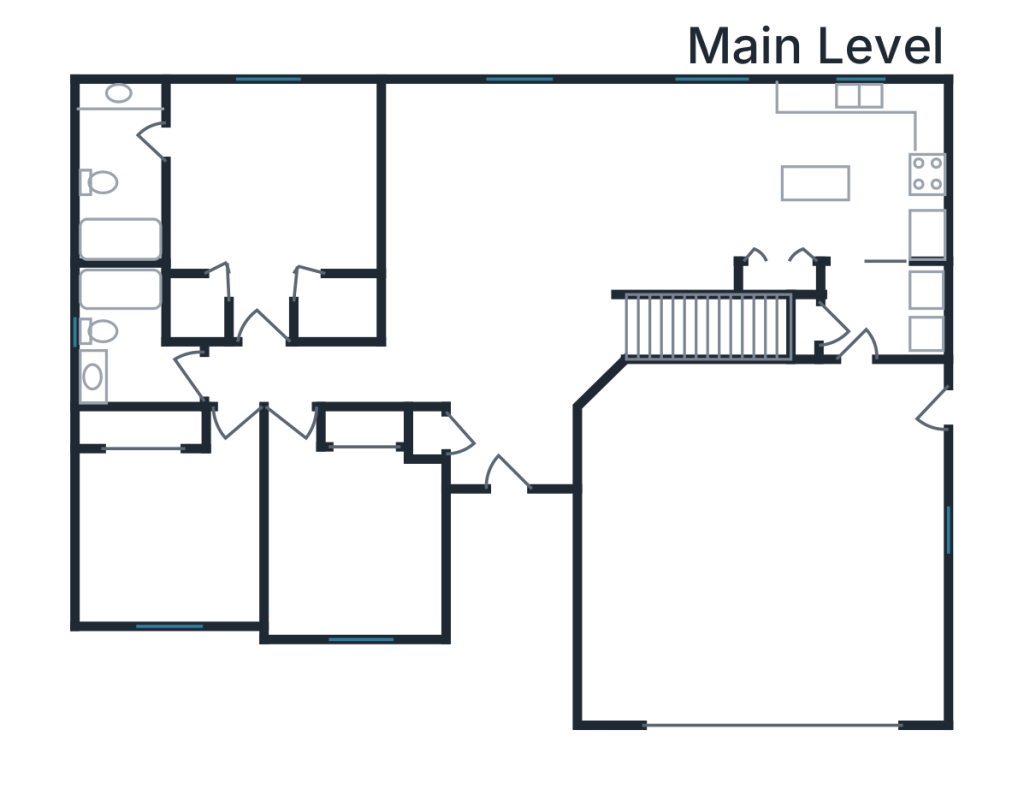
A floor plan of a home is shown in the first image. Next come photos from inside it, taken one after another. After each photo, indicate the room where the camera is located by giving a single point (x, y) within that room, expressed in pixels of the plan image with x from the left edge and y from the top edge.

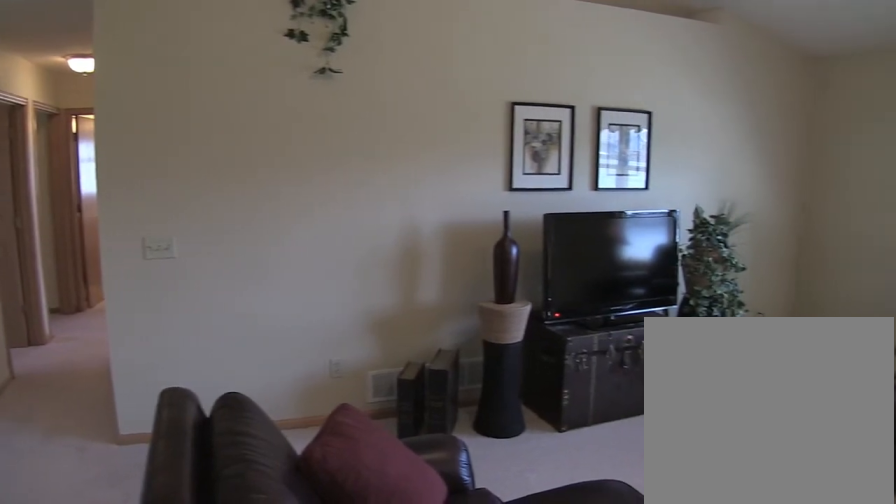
(499, 243)
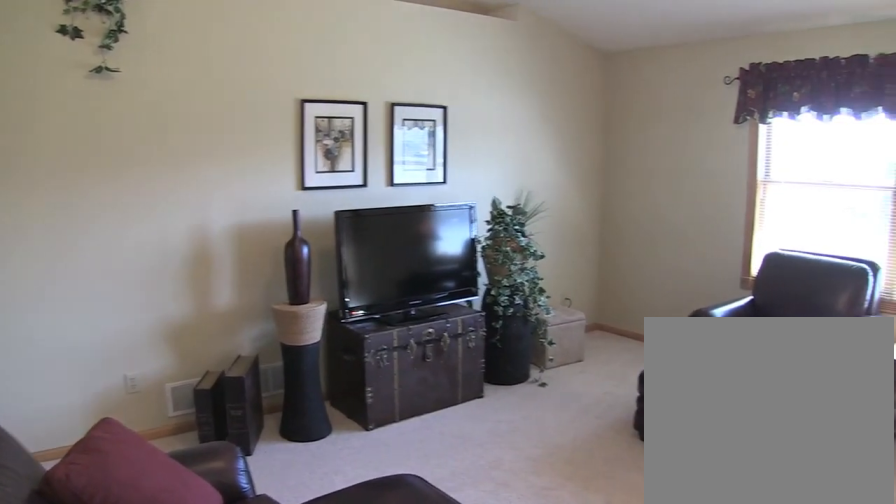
(499, 243)
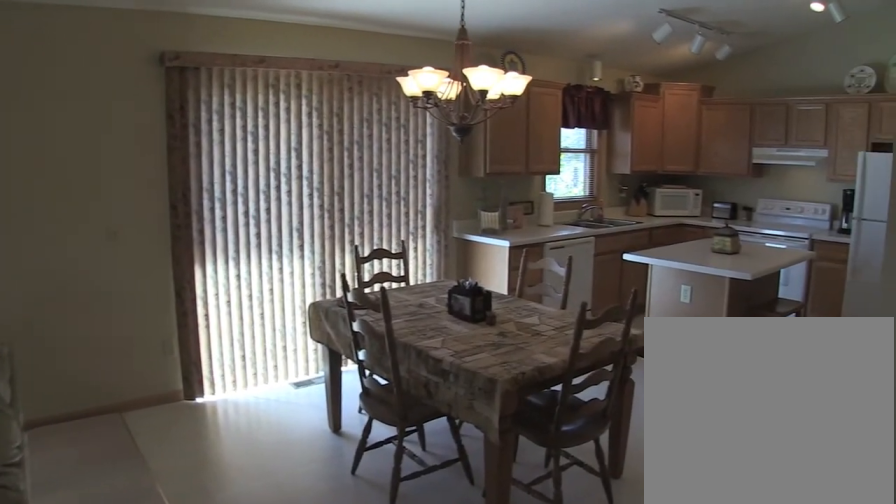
(692, 185)
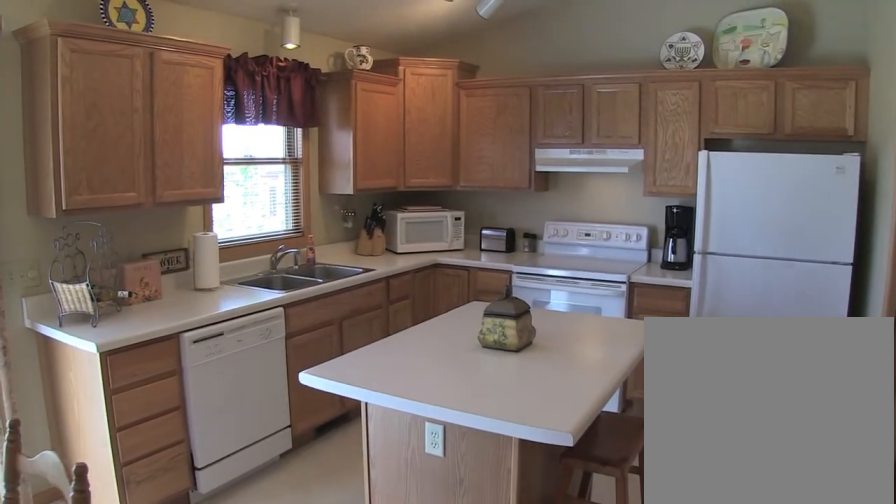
(855, 171)
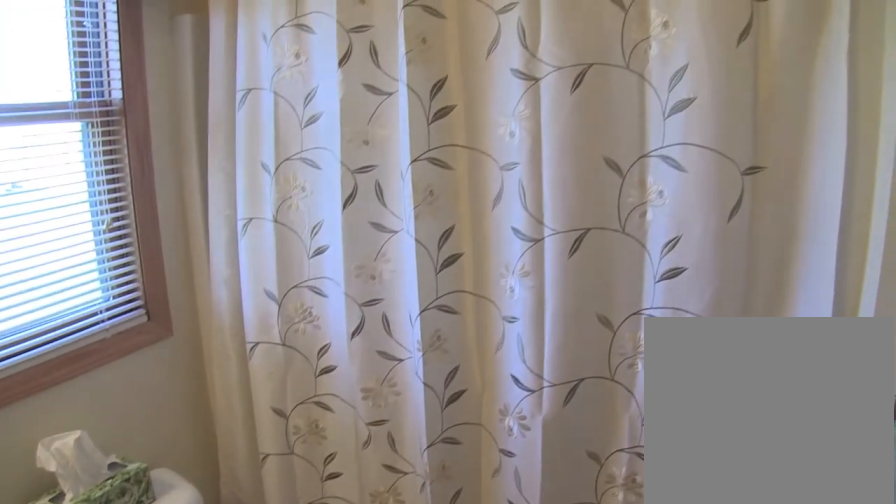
(136, 343)
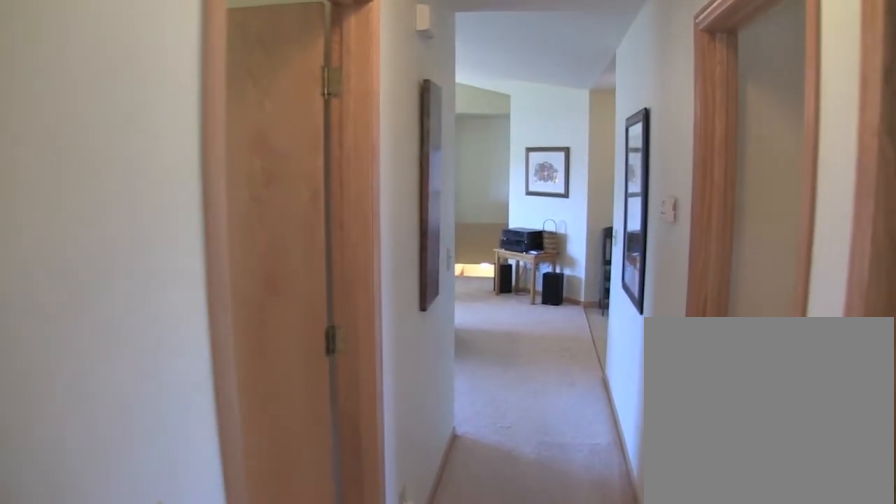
(295, 374)
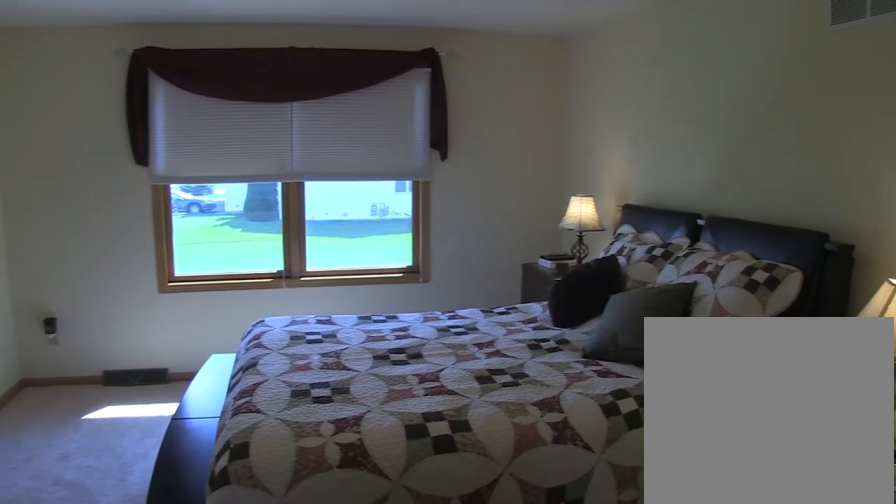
(273, 191)
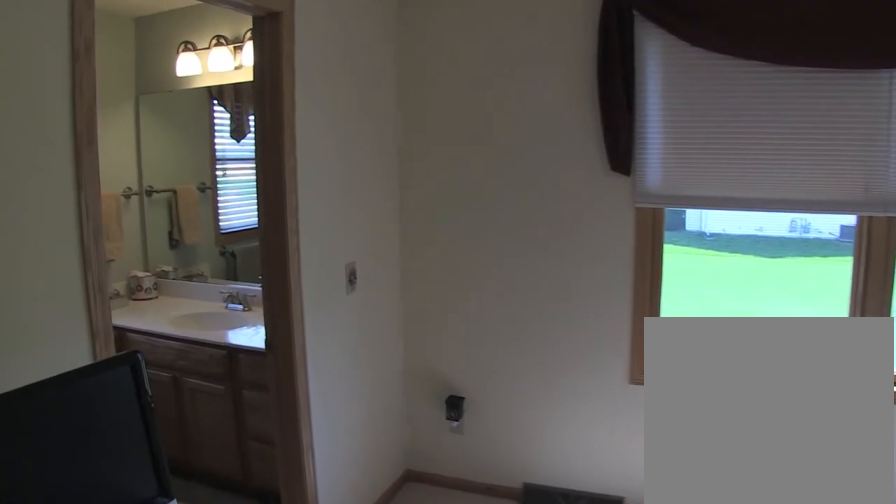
(273, 191)
